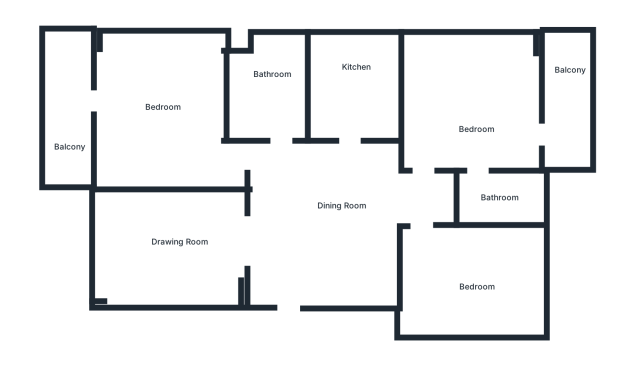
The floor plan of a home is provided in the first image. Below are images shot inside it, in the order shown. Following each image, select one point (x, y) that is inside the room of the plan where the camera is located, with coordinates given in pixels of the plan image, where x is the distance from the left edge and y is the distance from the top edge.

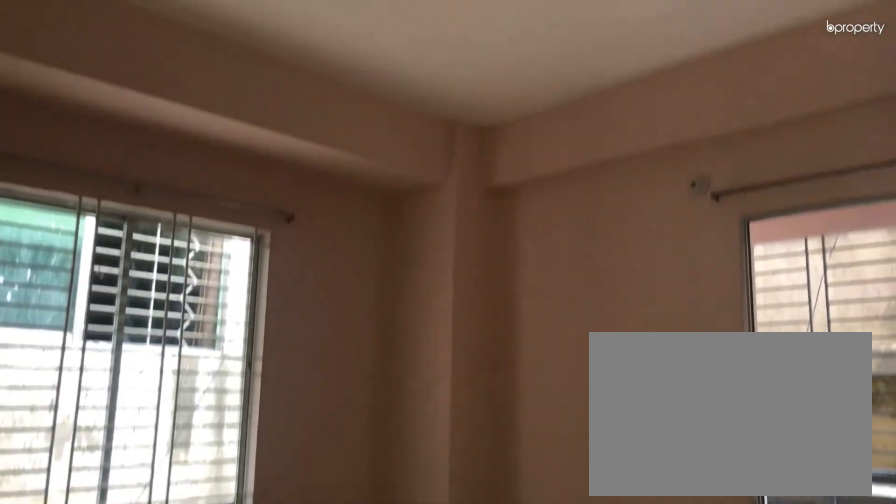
(473, 103)
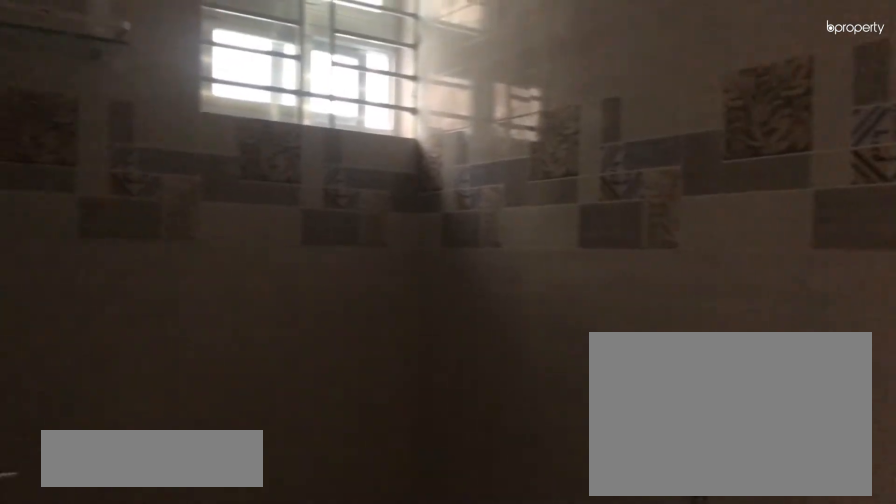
(502, 196)
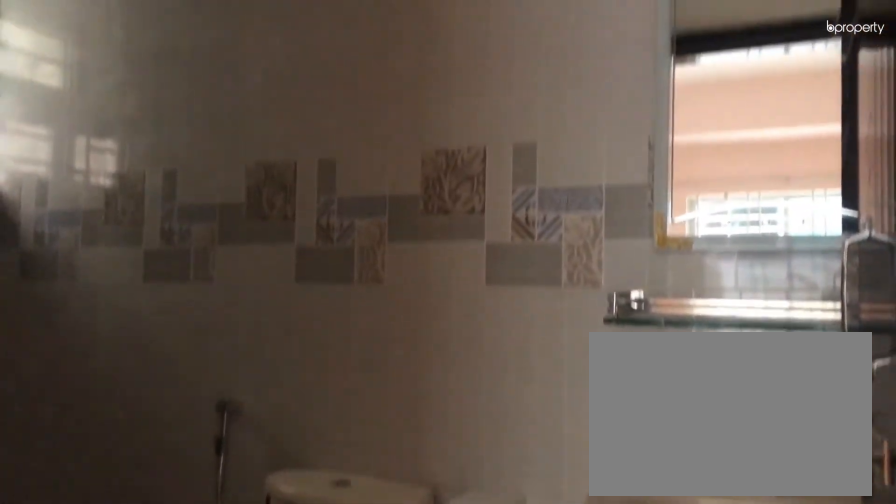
(502, 196)
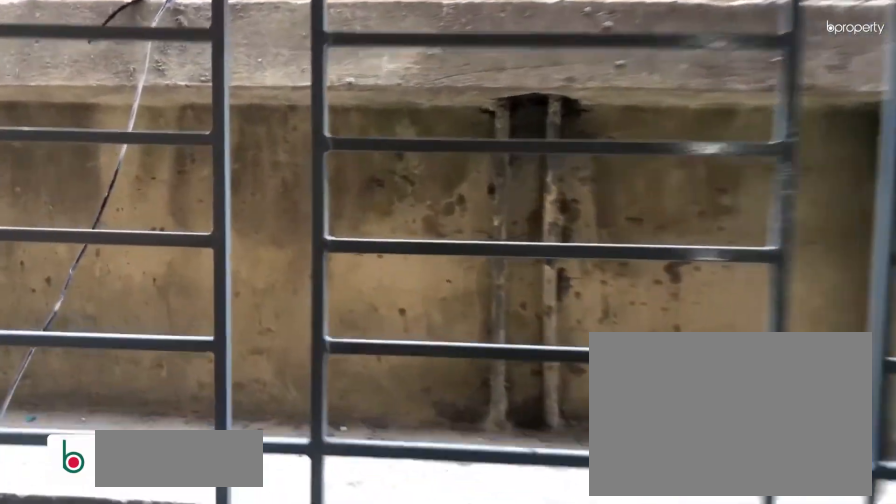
(567, 86)
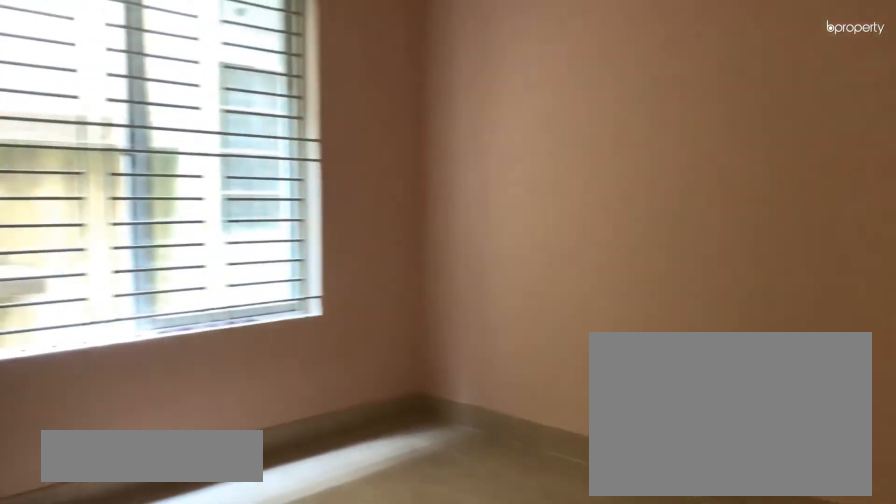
(476, 288)
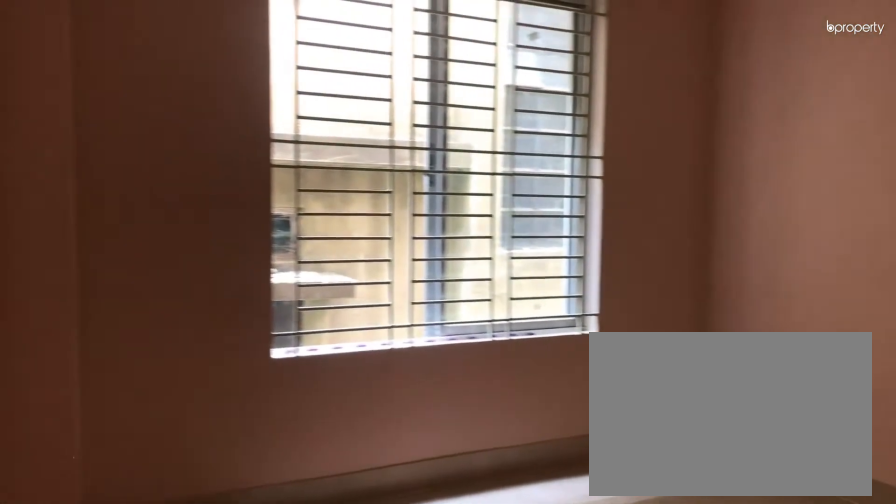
(476, 288)
